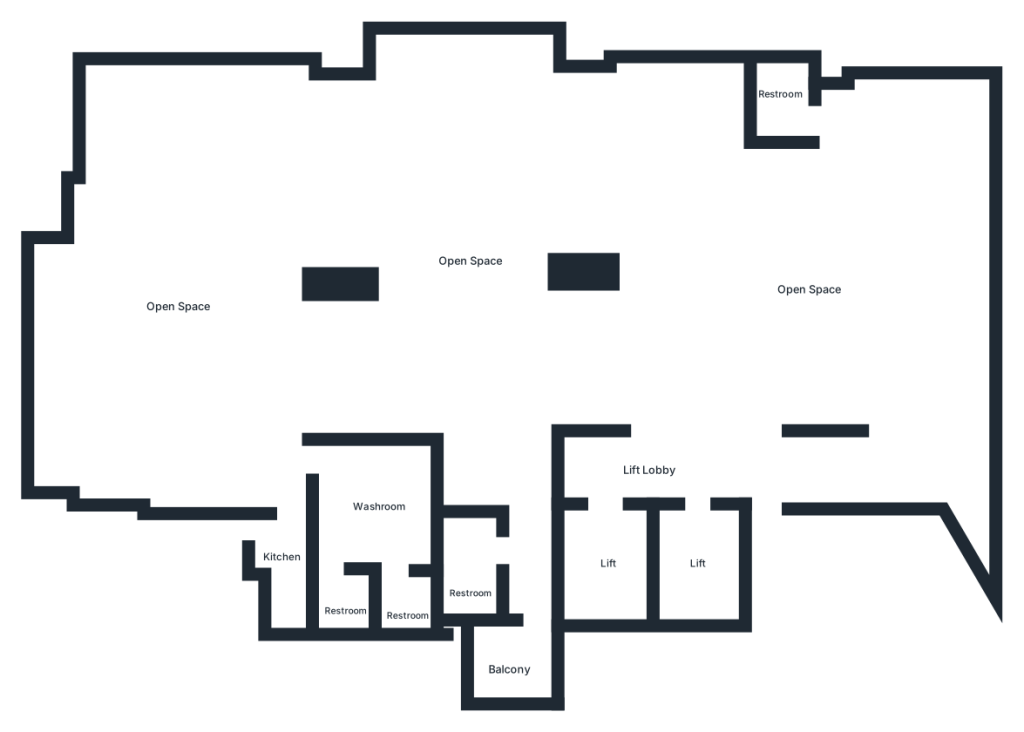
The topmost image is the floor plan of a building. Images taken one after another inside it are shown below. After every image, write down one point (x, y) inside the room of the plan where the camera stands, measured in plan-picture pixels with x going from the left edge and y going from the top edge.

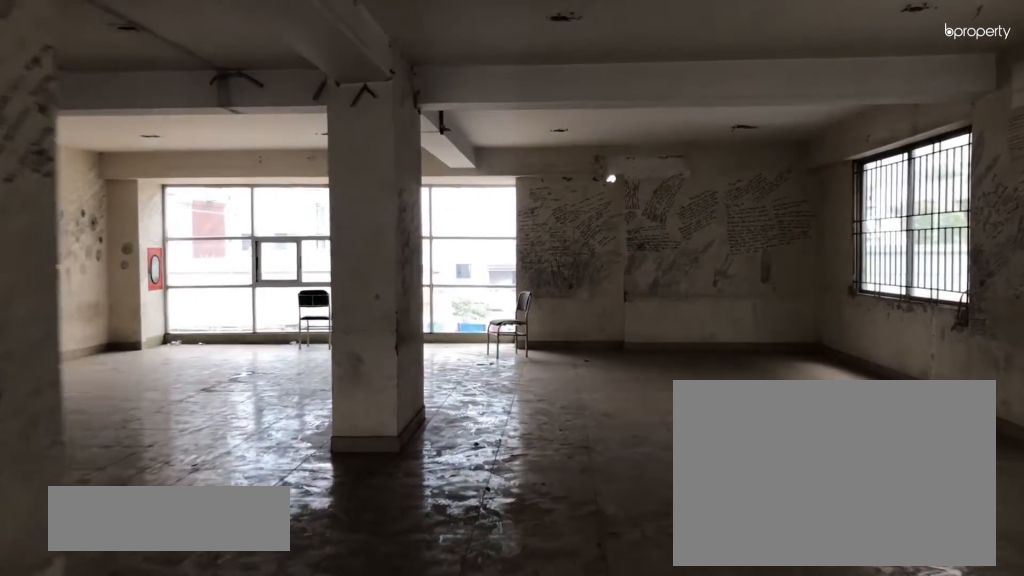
(578, 176)
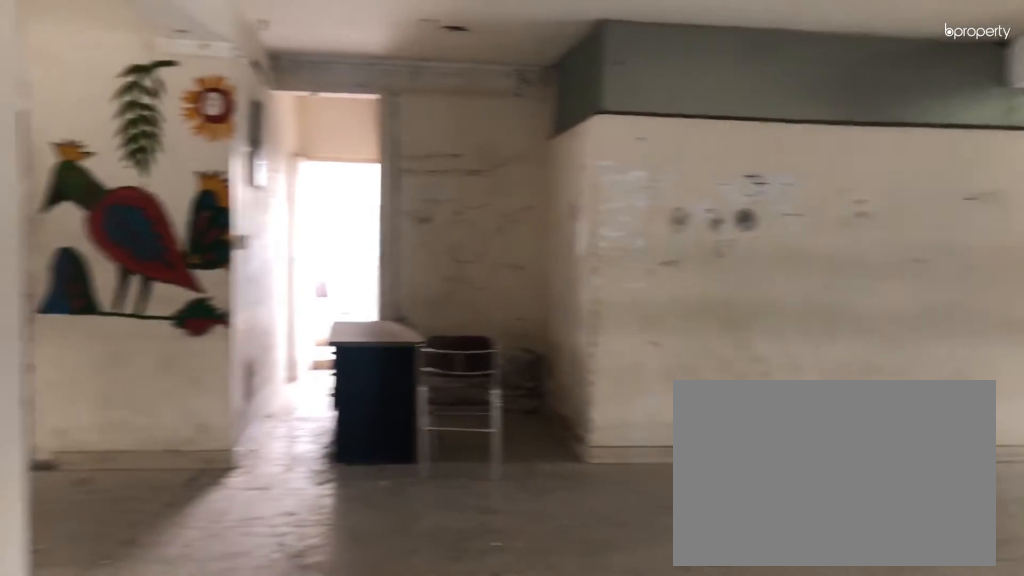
(469, 289)
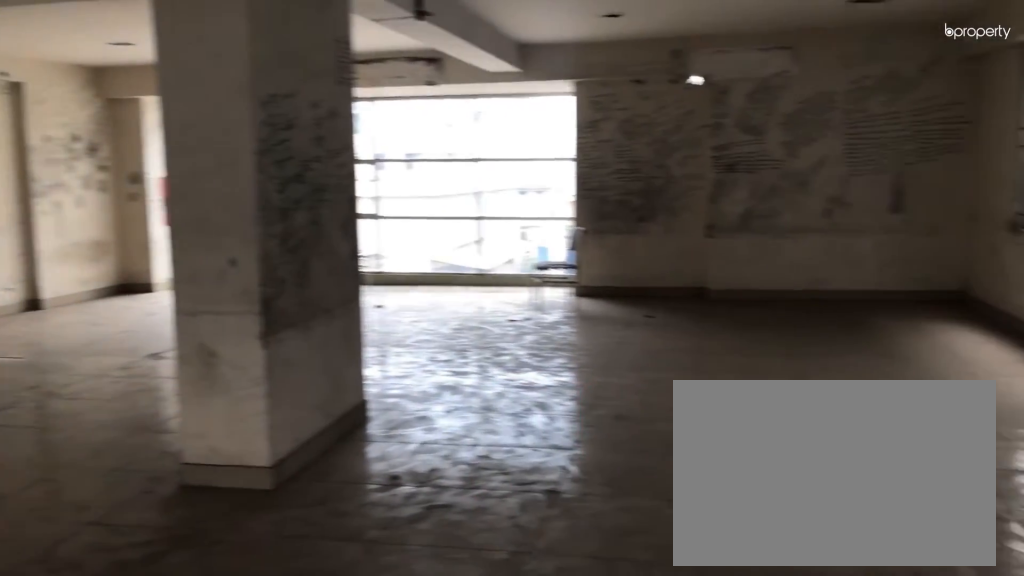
(469, 289)
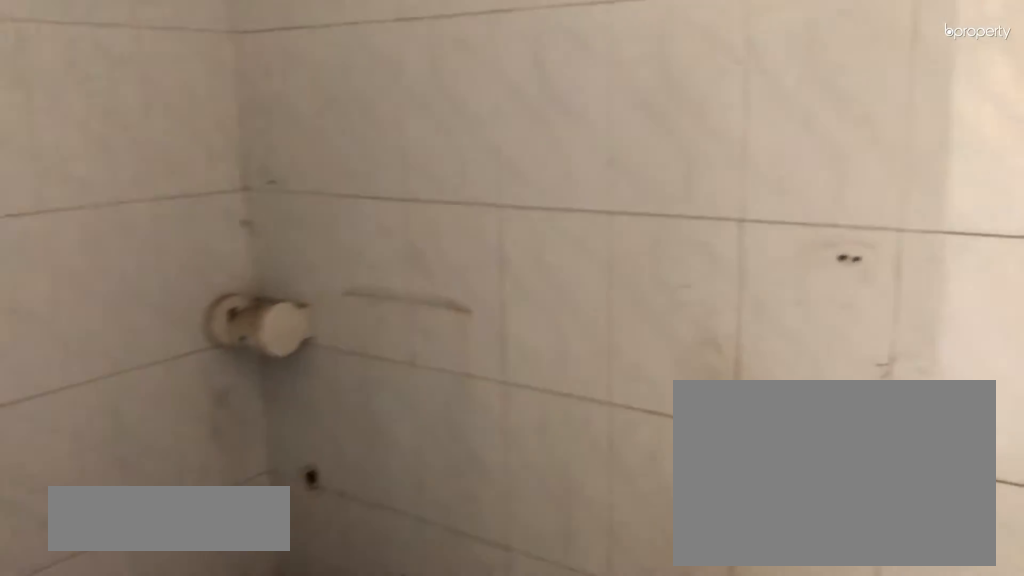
(469, 571)
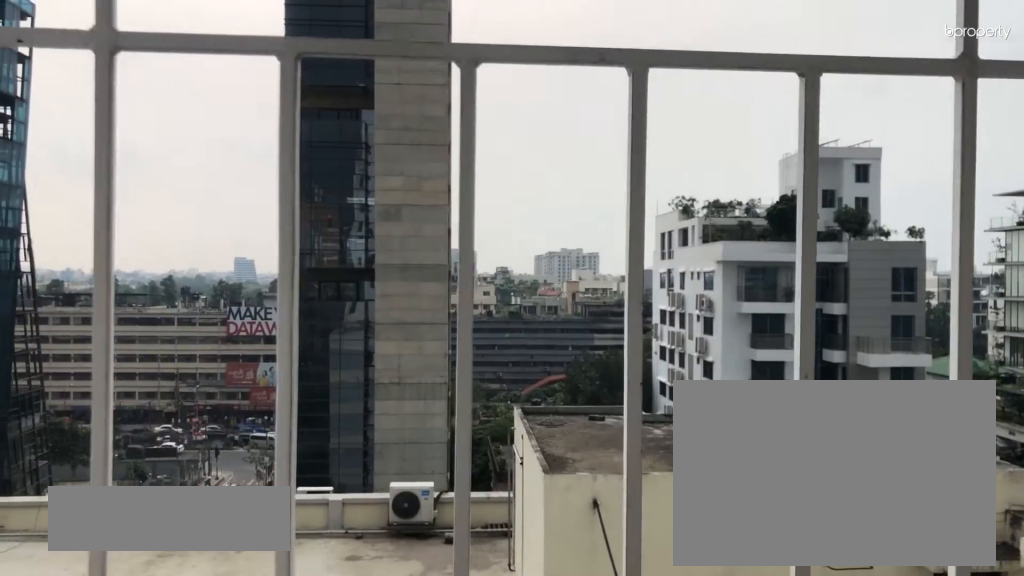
(507, 666)
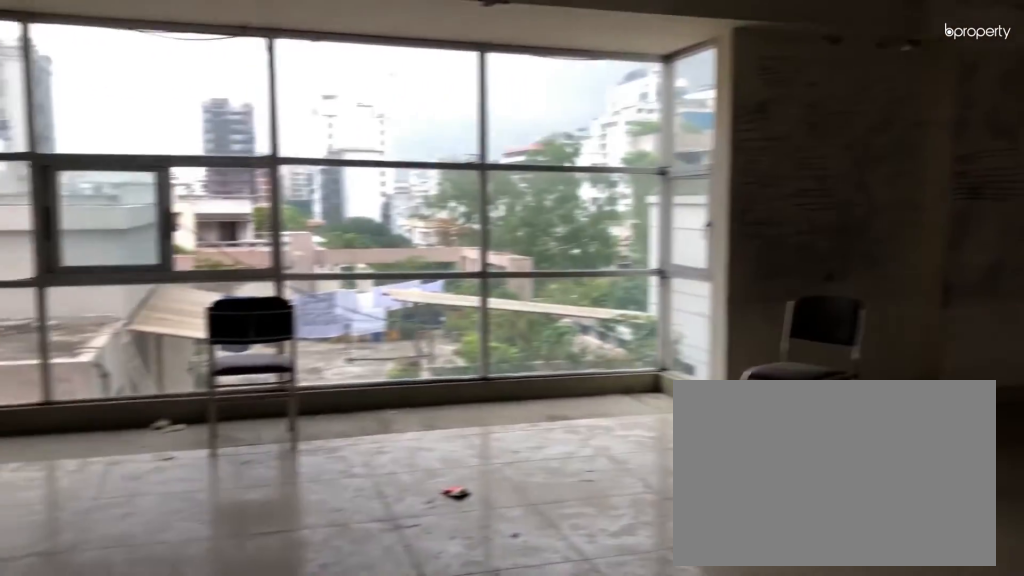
(196, 358)
